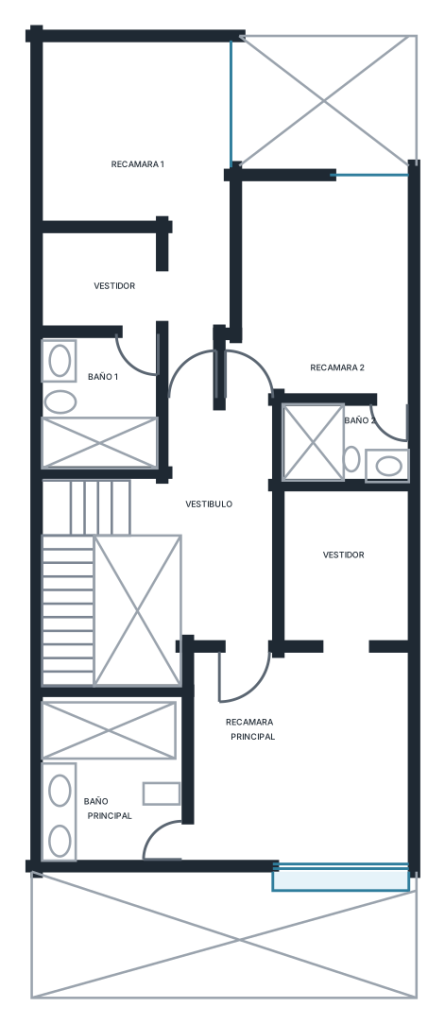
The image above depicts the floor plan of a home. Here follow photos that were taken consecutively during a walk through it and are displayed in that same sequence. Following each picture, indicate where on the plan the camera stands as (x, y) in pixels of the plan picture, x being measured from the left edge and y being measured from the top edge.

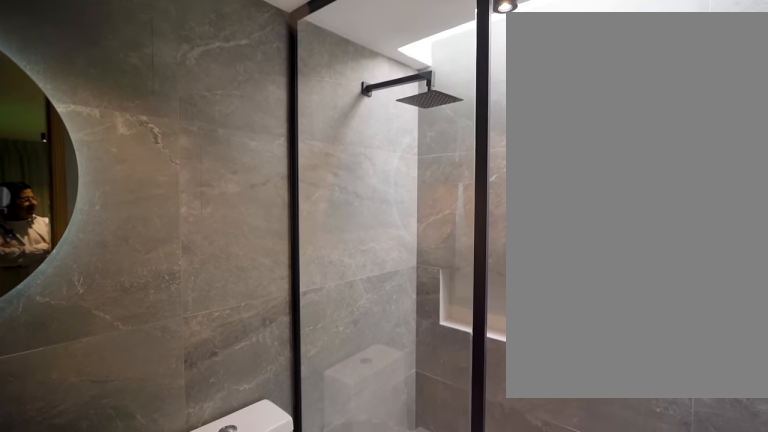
(388, 417)
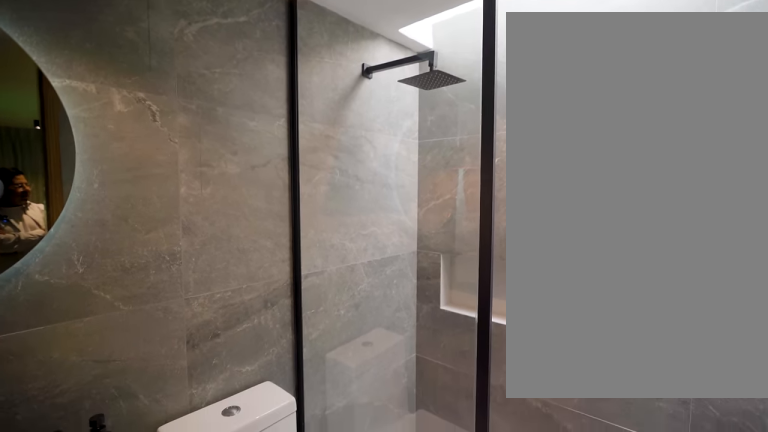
(388, 417)
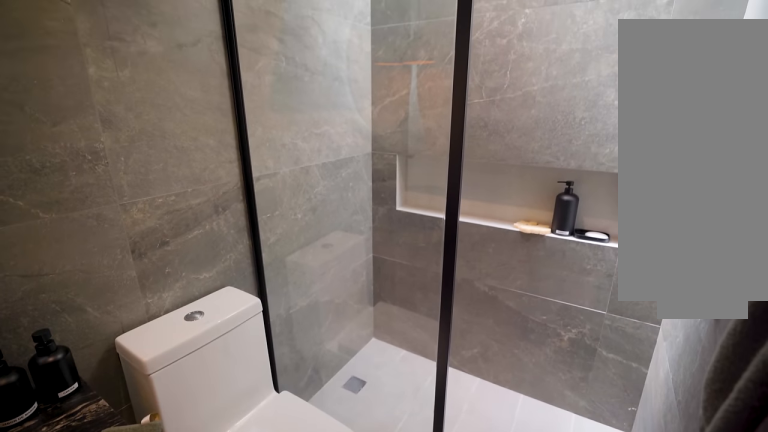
(387, 421)
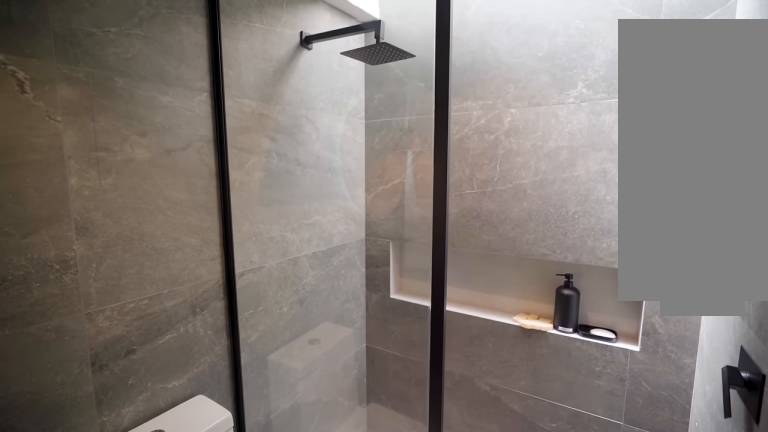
(387, 421)
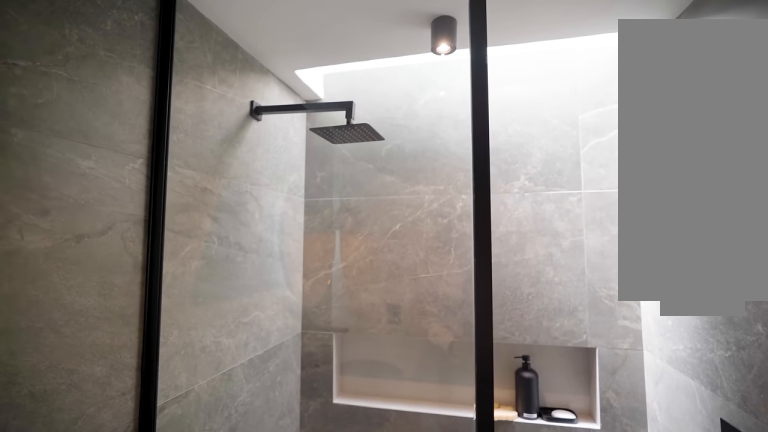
(384, 426)
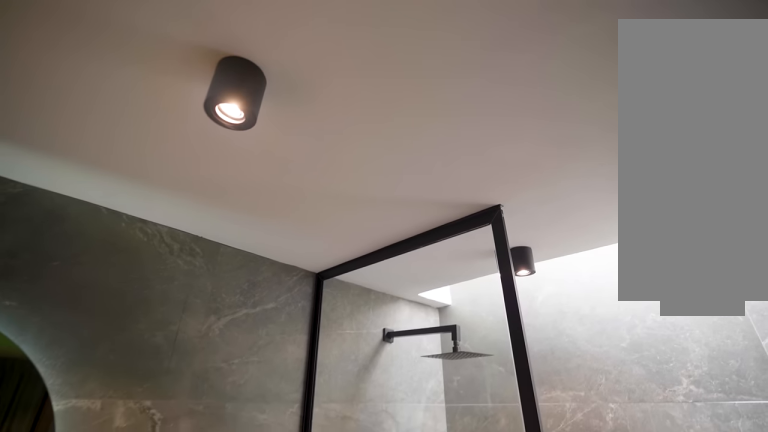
(379, 429)
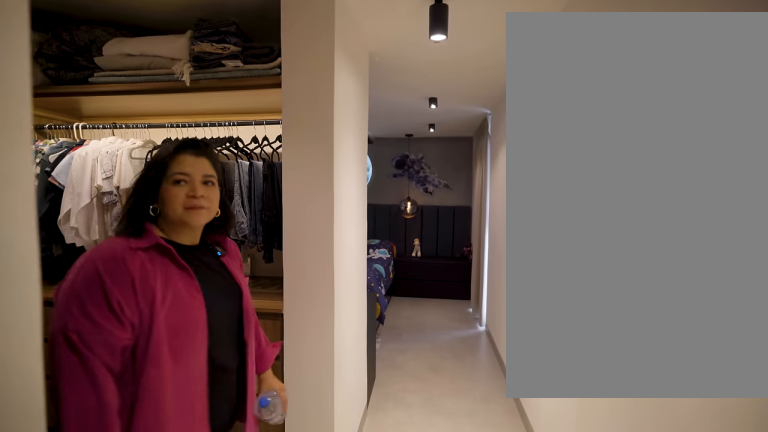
(186, 347)
